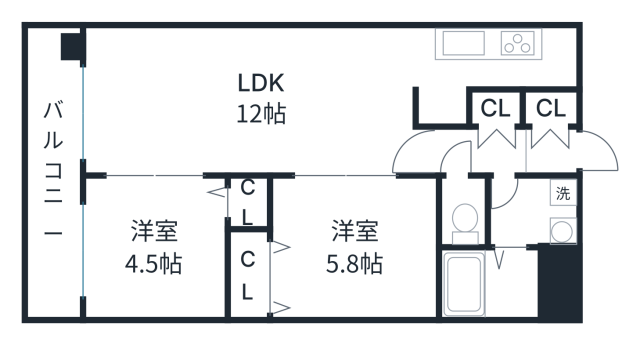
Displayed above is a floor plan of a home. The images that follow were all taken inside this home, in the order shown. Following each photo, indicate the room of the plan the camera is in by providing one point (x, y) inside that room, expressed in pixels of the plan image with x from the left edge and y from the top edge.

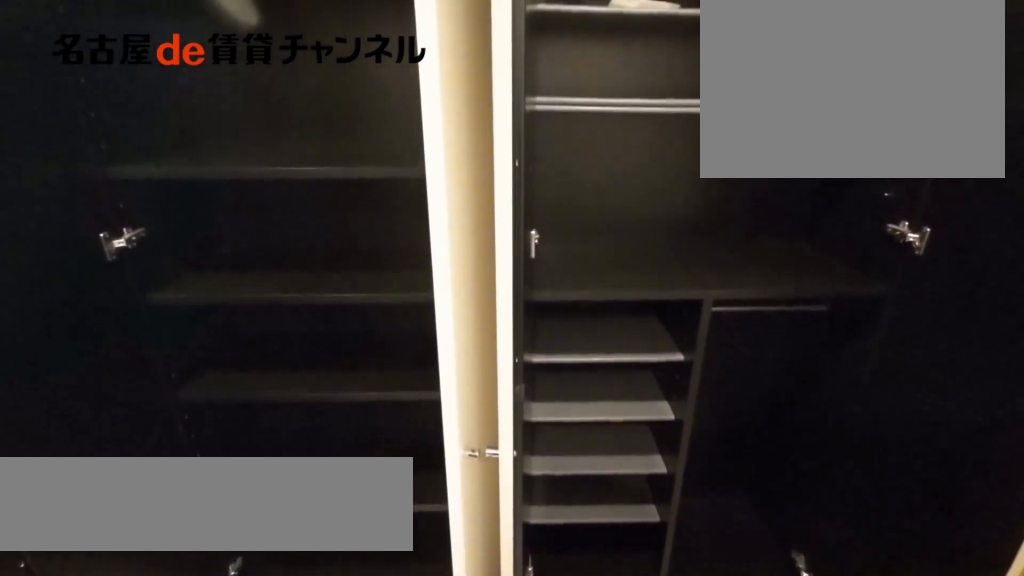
(523, 132)
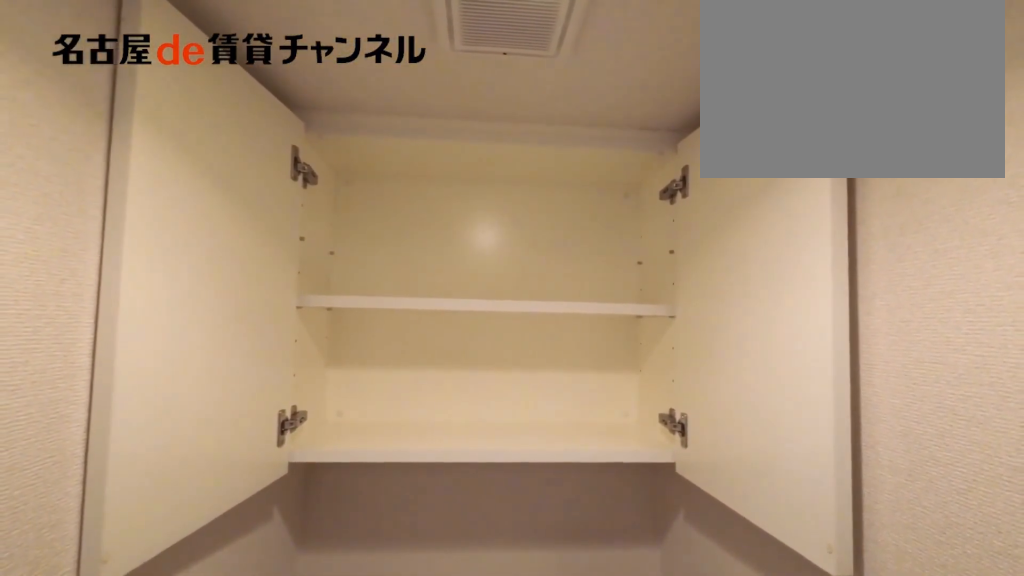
(463, 211)
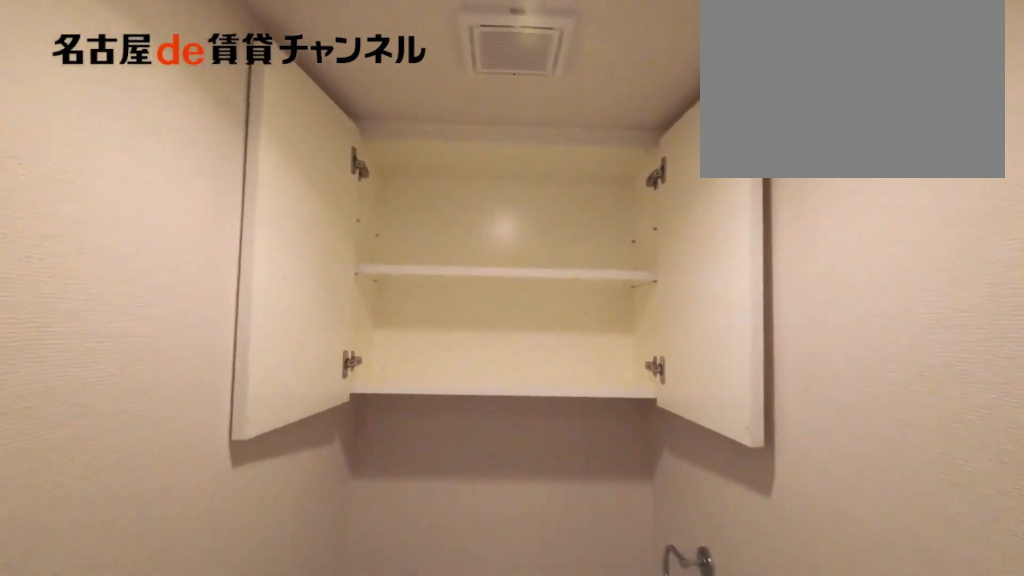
(463, 211)
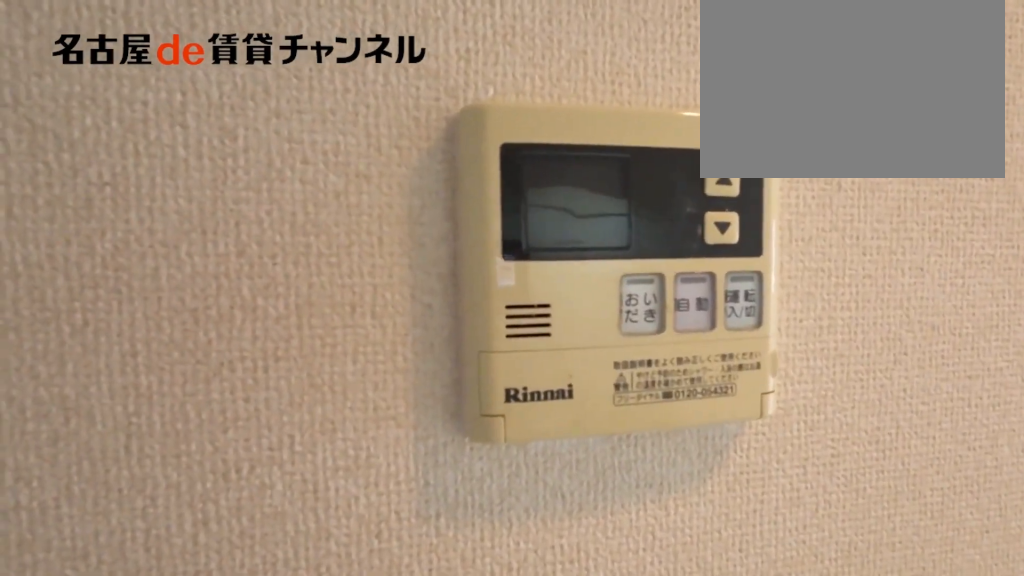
(497, 58)
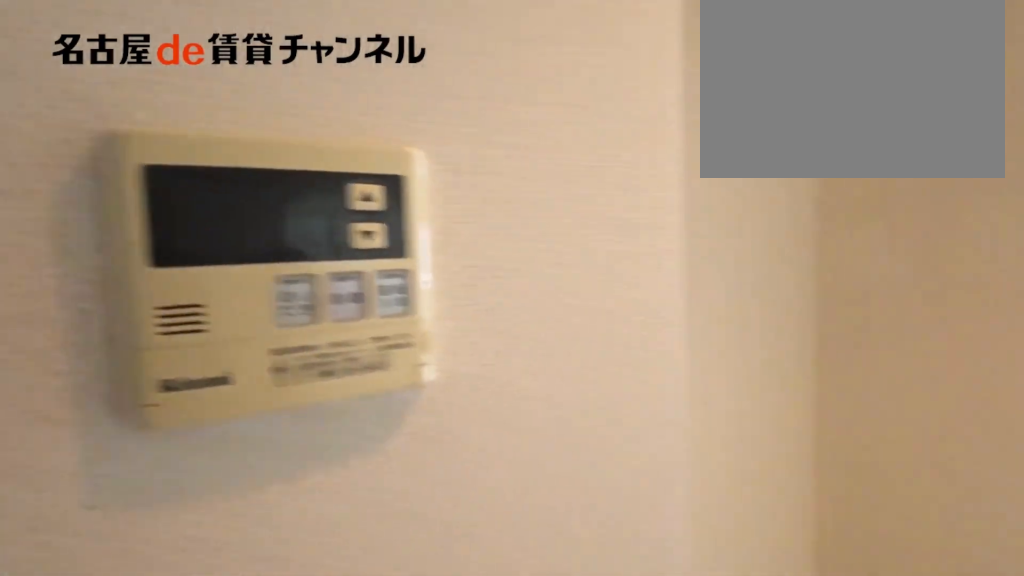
(497, 58)
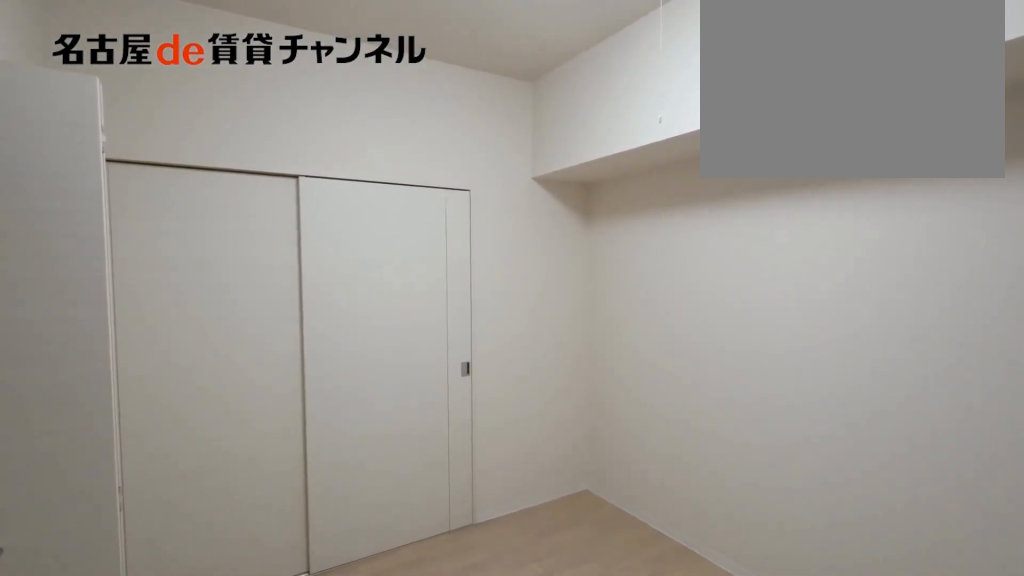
(339, 248)
